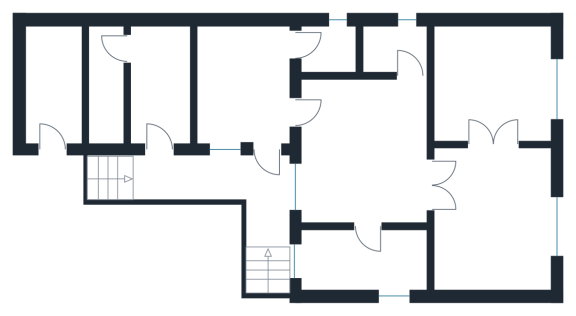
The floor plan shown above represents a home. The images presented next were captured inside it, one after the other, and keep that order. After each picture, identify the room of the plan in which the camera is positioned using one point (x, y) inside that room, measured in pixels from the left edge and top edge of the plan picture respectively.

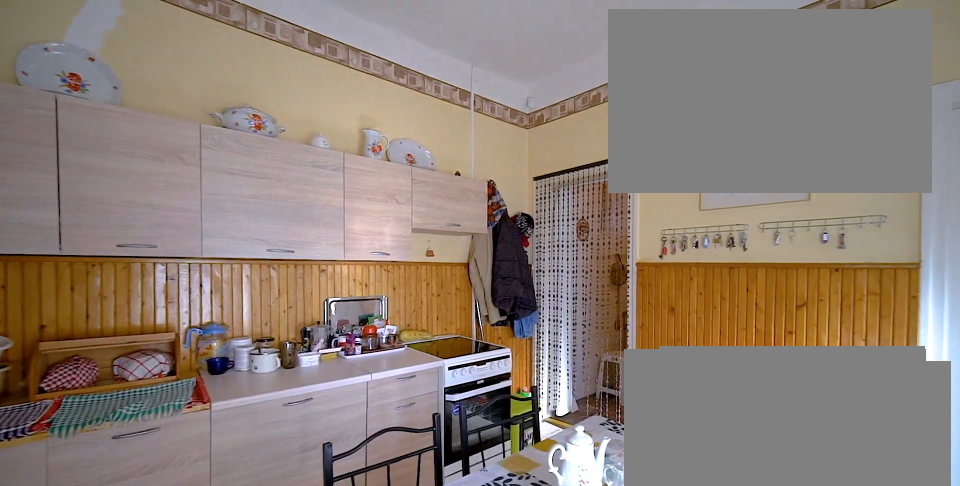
(245, 87)
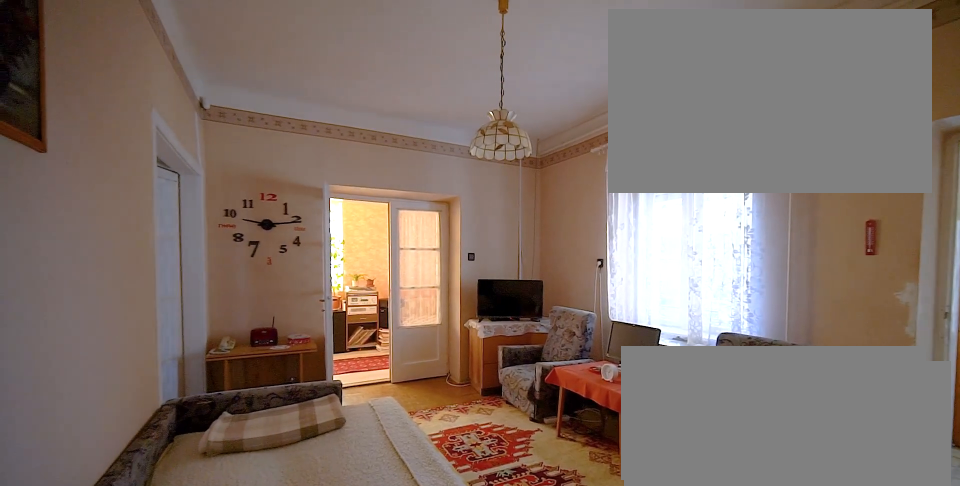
(366, 159)
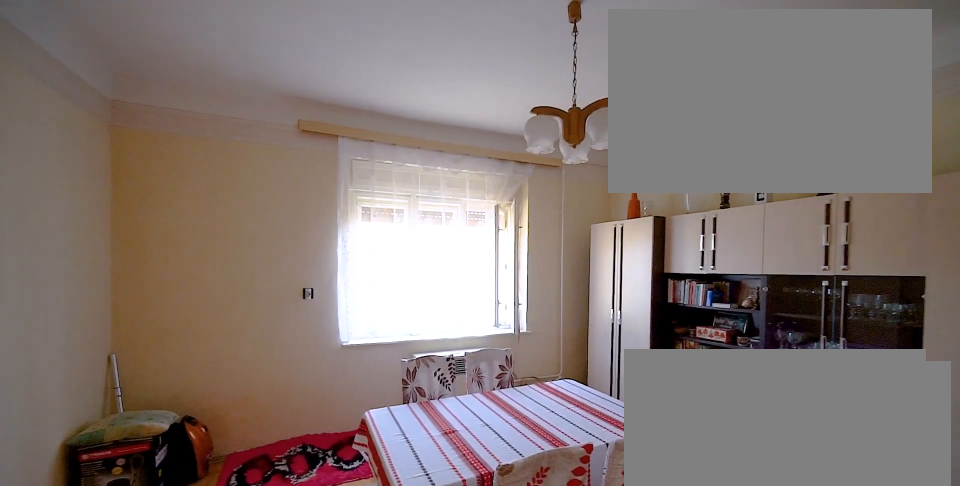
(494, 222)
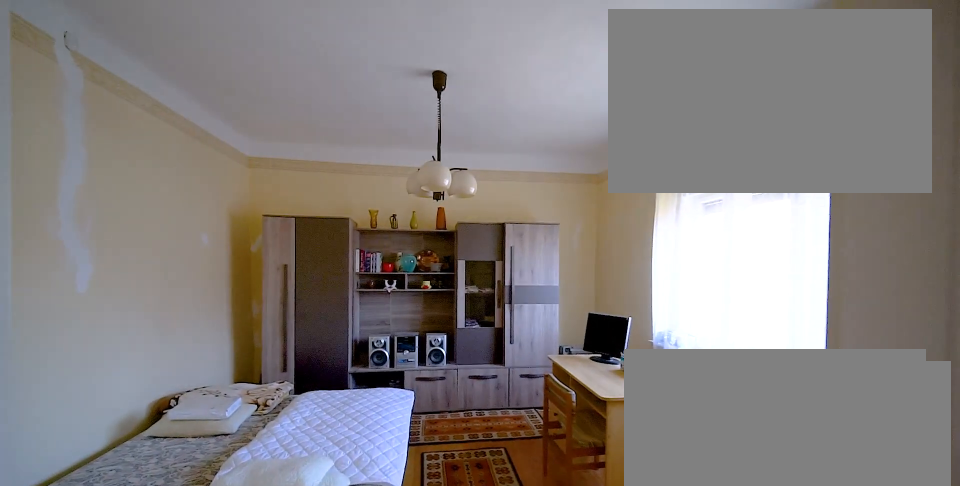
(493, 85)
